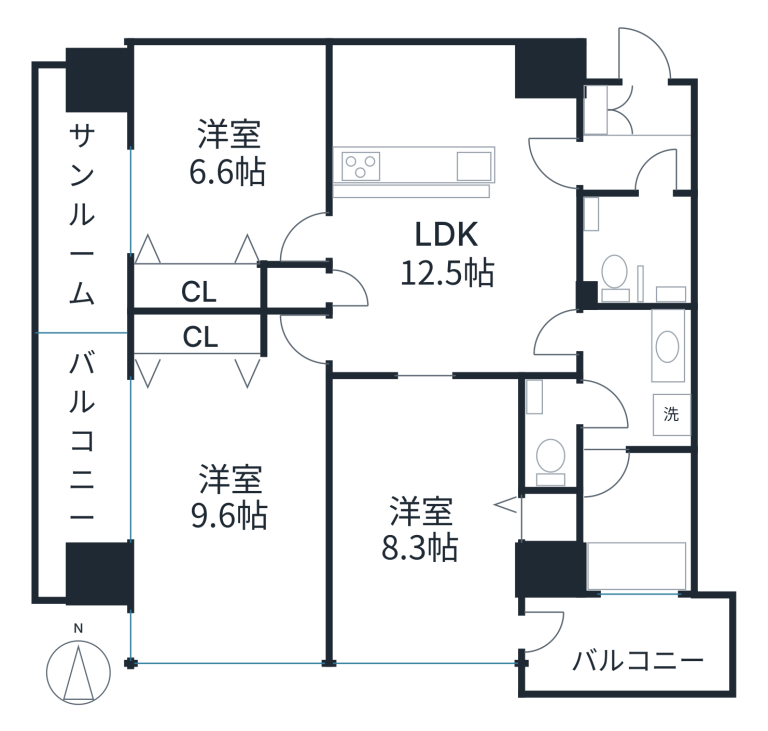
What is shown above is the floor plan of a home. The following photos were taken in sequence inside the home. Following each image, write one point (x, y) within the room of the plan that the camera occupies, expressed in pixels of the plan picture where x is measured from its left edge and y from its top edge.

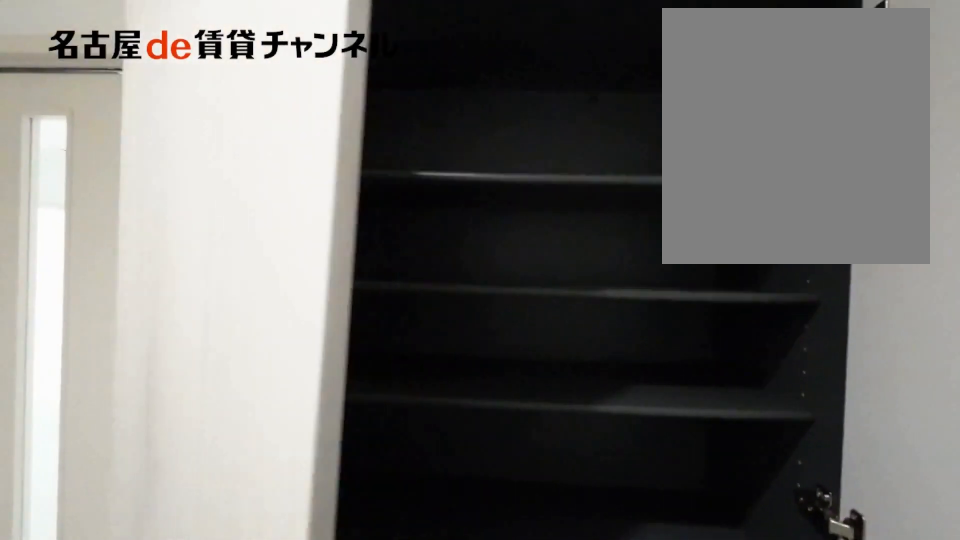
(640, 106)
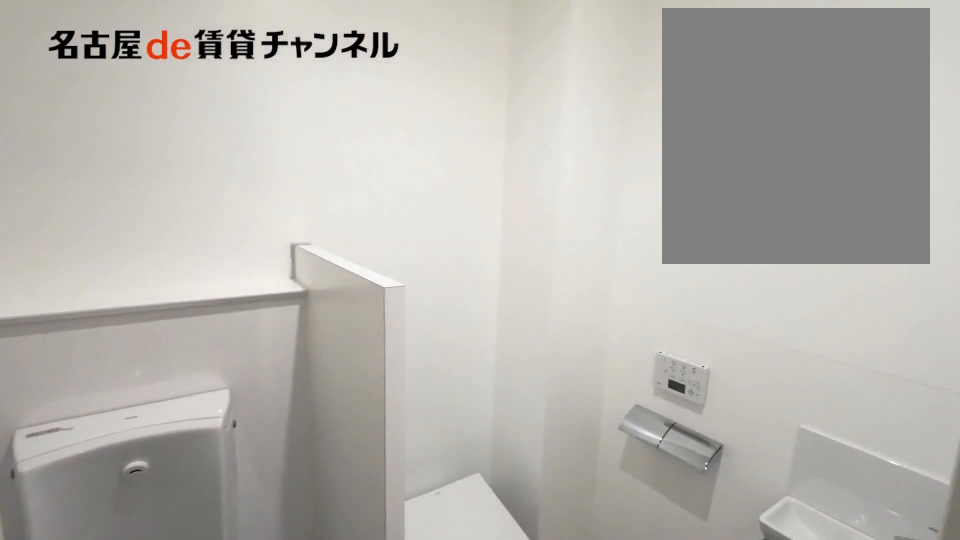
(637, 245)
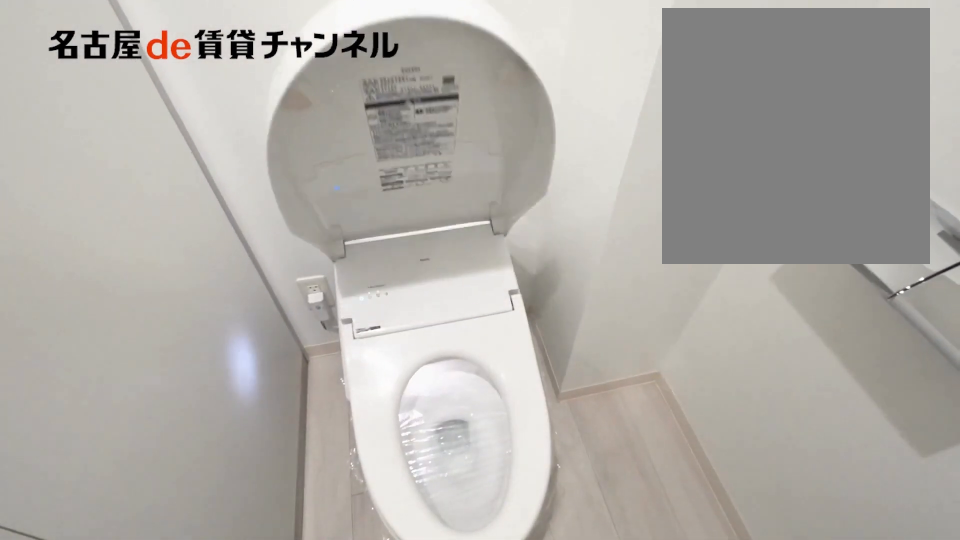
(637, 245)
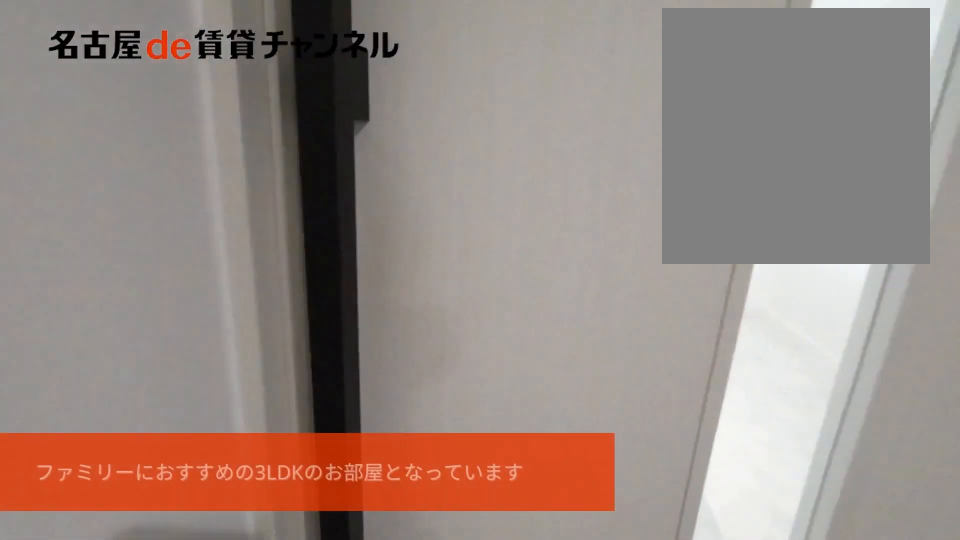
(633, 159)
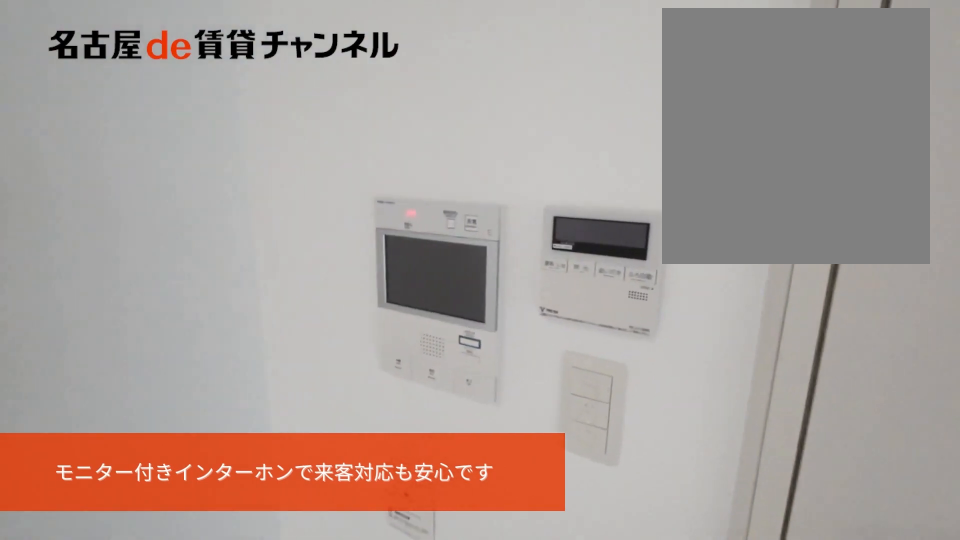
(461, 118)
